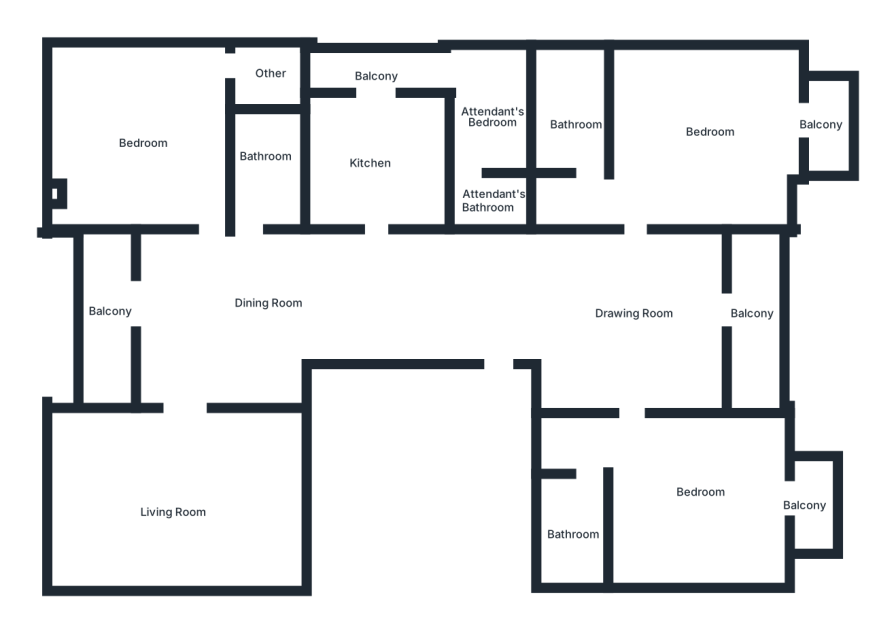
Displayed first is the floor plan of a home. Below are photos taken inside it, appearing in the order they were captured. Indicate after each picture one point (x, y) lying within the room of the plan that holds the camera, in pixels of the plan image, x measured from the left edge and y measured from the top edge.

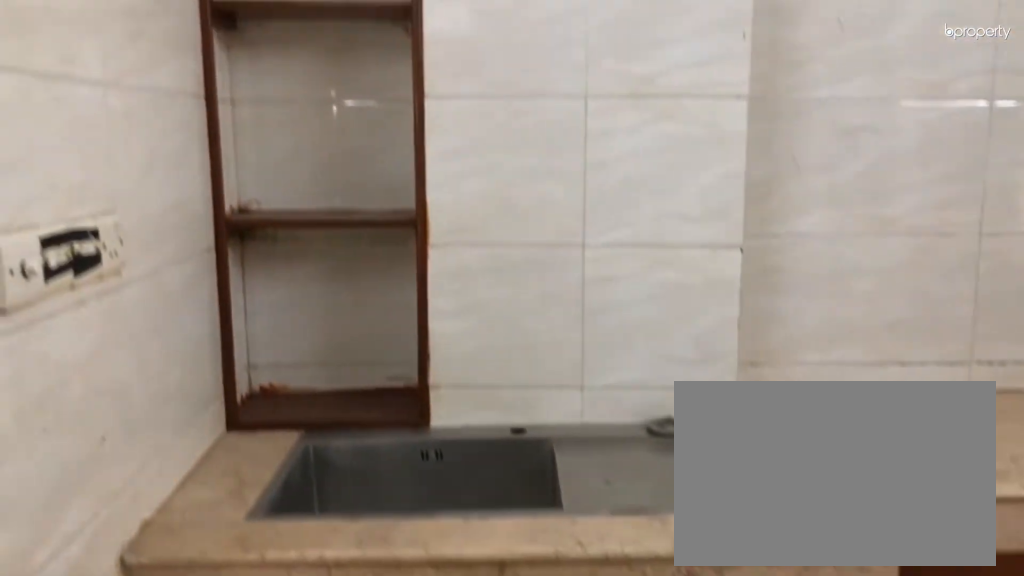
(371, 158)
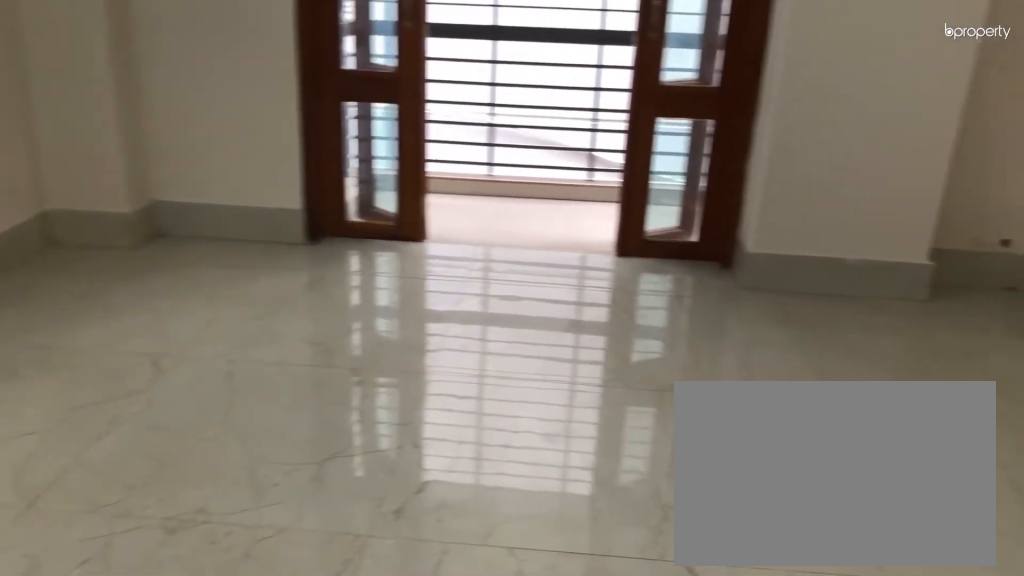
(715, 130)
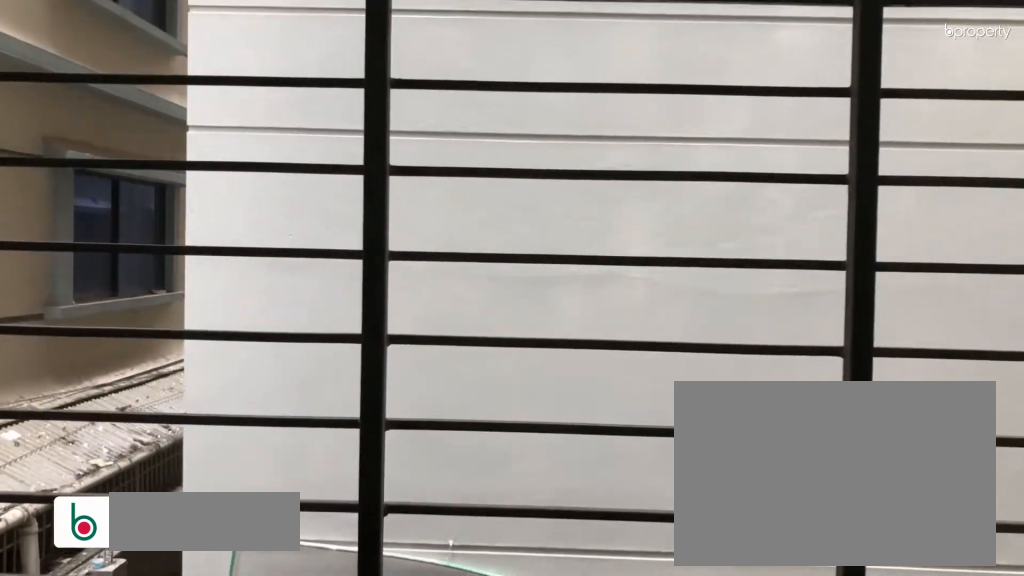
(830, 124)
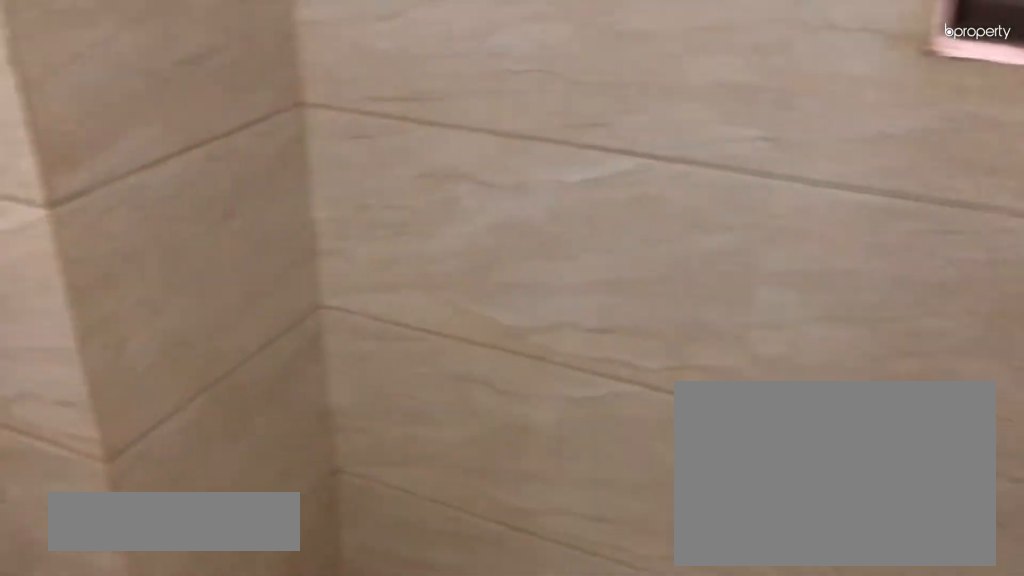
(574, 124)
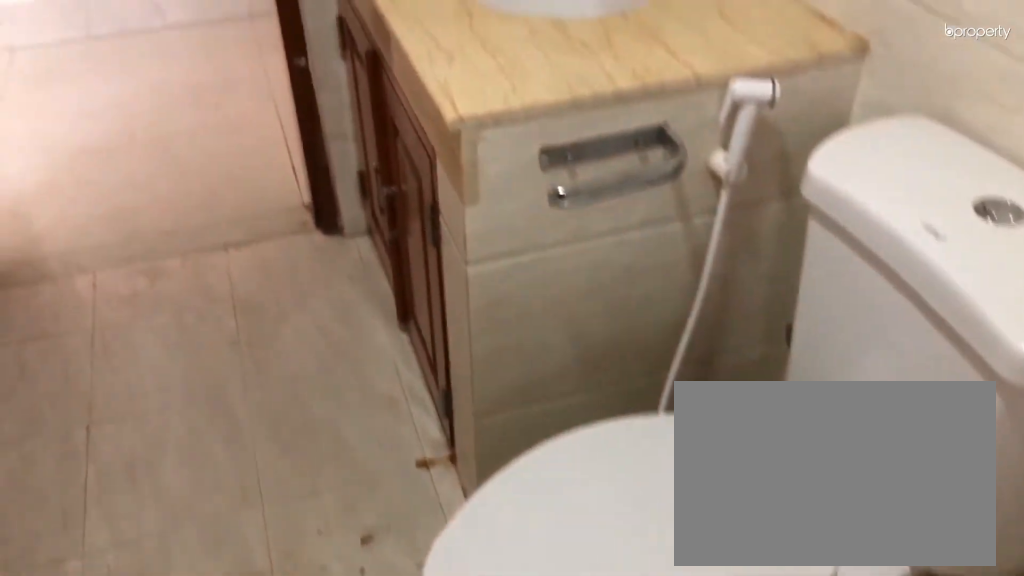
(574, 124)
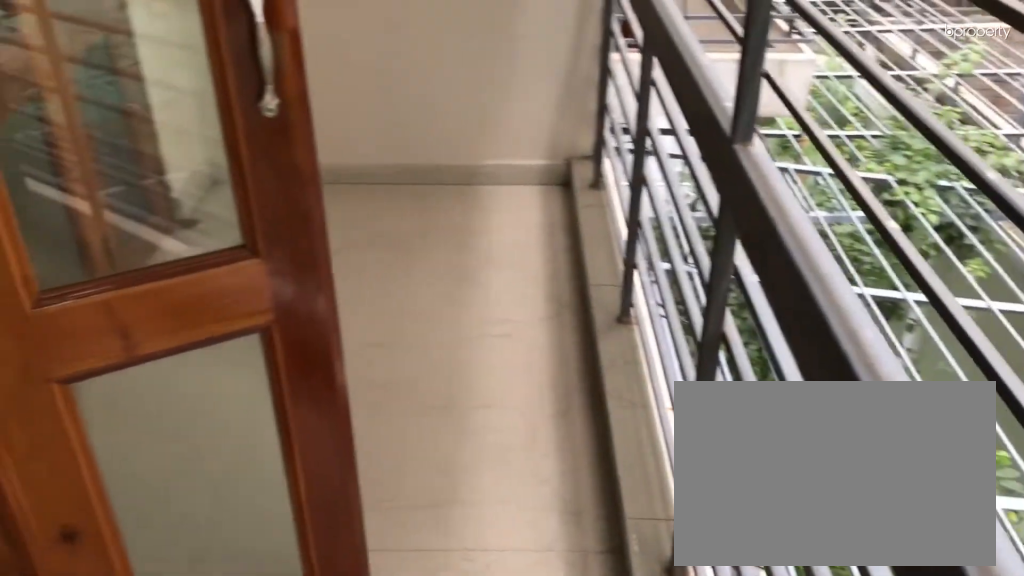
(762, 306)
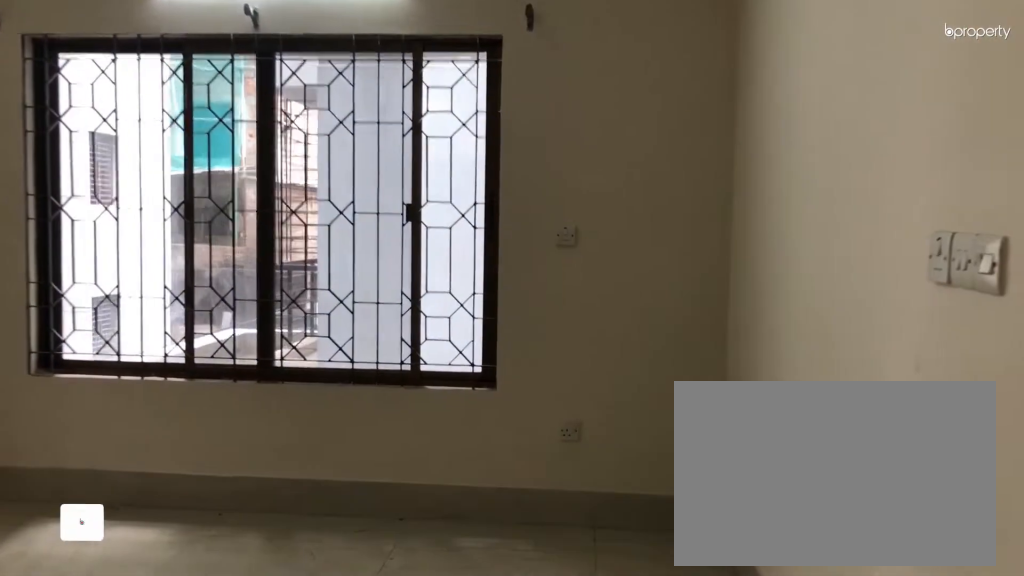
(689, 487)
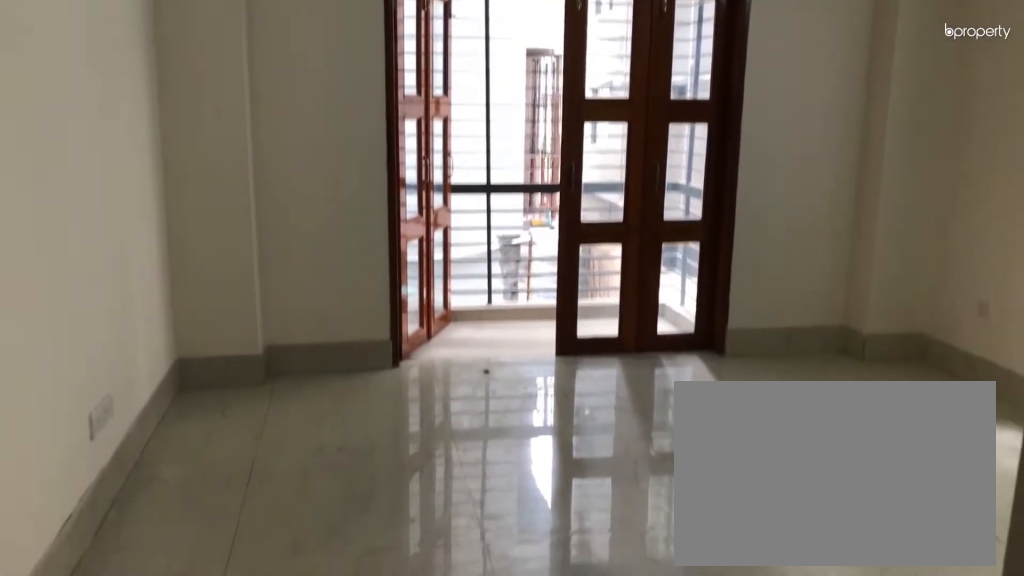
(685, 481)
